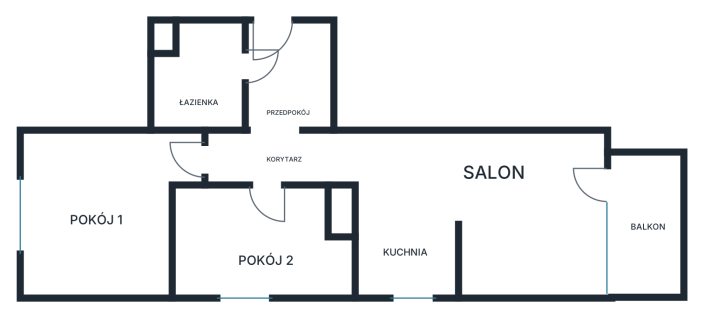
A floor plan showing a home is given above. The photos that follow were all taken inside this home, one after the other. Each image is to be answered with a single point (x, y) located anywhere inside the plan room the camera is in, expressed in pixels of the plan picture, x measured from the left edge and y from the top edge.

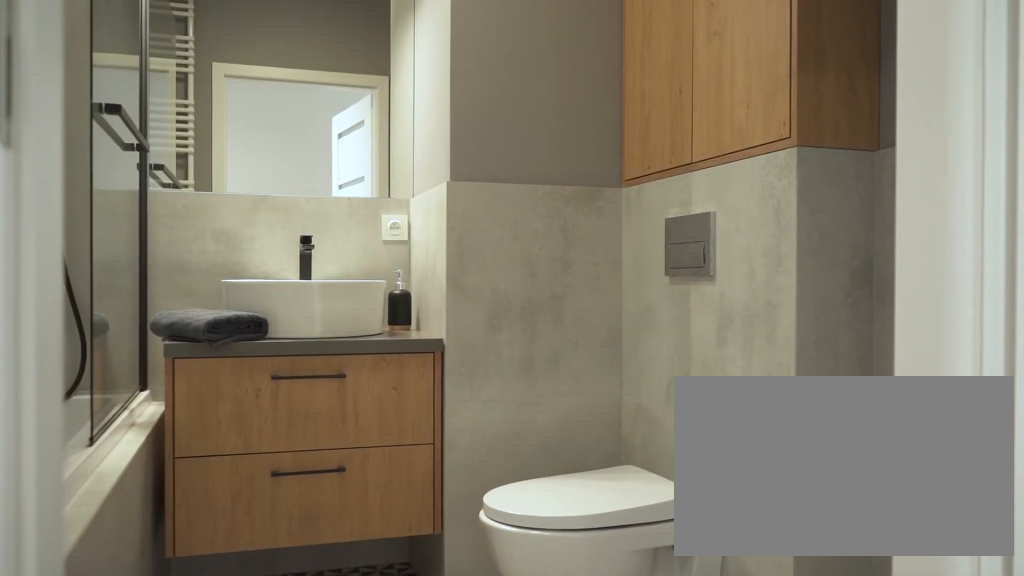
(233, 76)
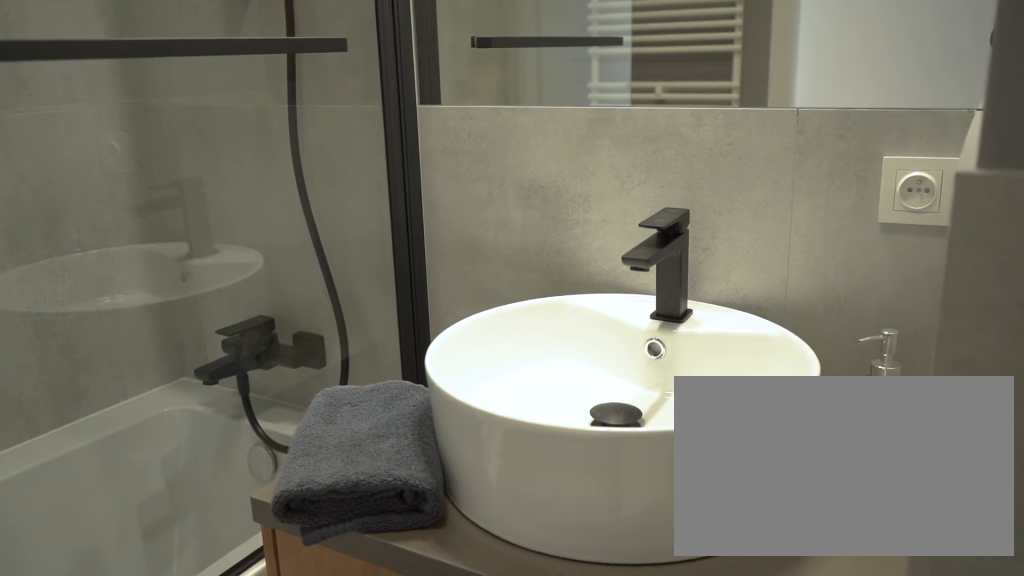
(201, 84)
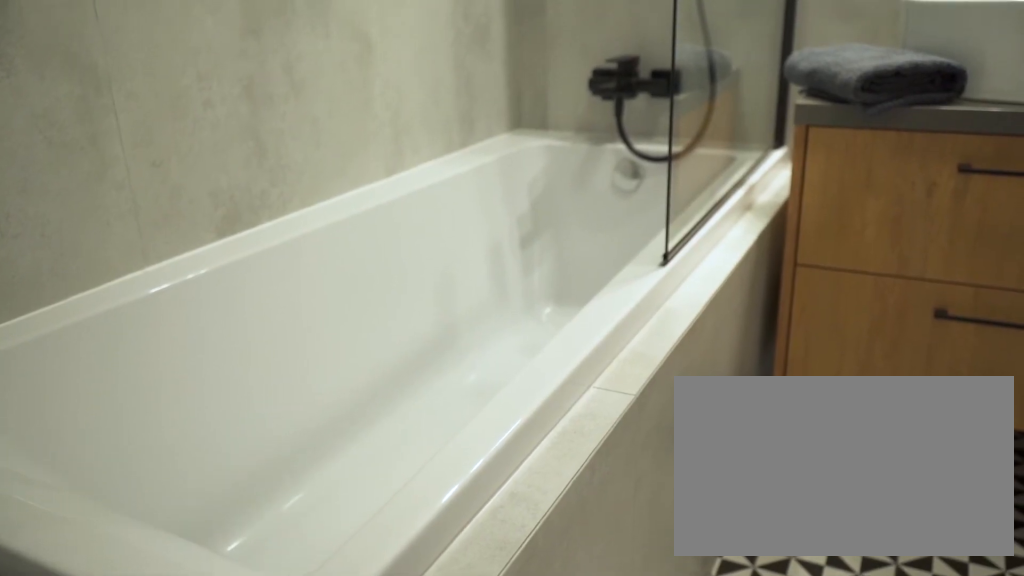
(198, 76)
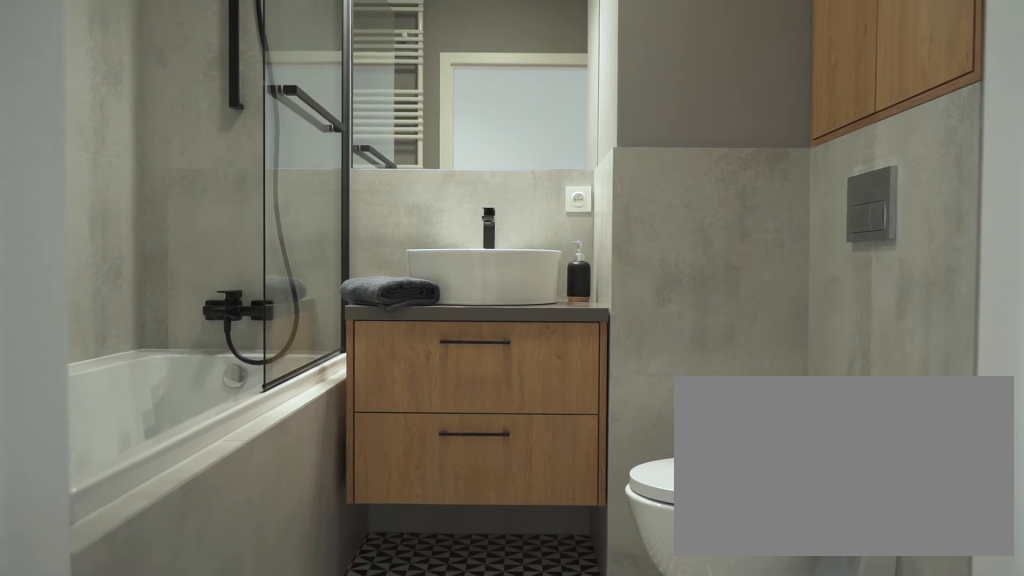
(198, 76)
